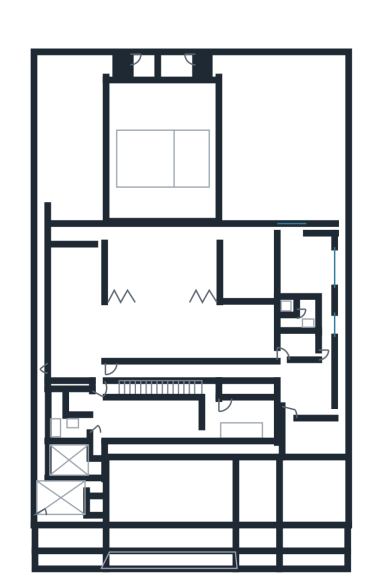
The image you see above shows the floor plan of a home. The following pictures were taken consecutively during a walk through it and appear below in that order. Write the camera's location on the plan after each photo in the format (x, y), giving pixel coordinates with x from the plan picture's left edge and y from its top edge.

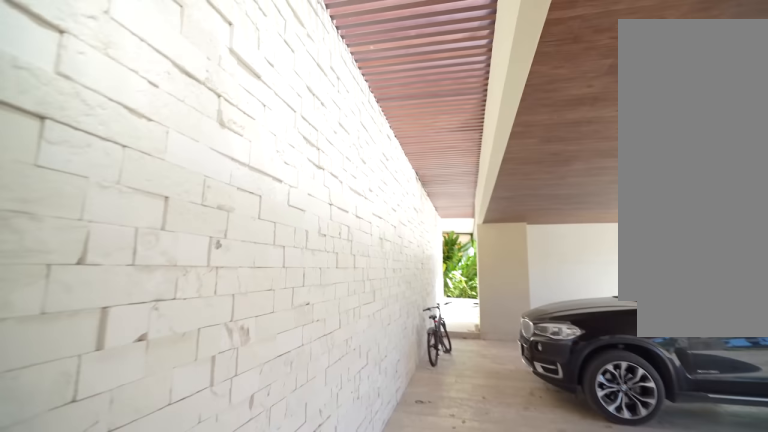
(105, 447)
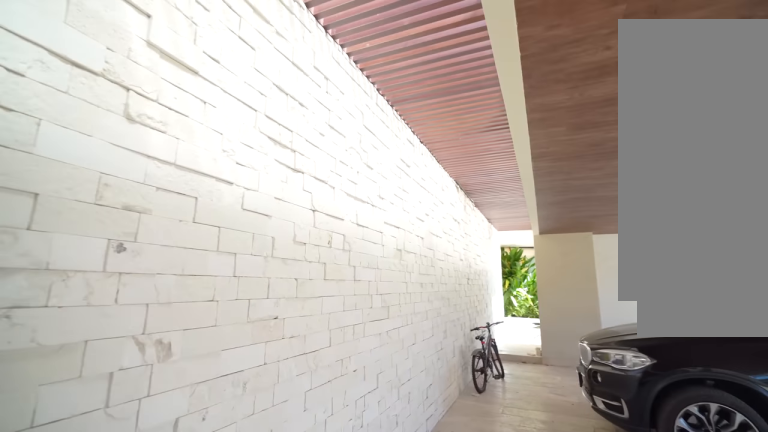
(116, 450)
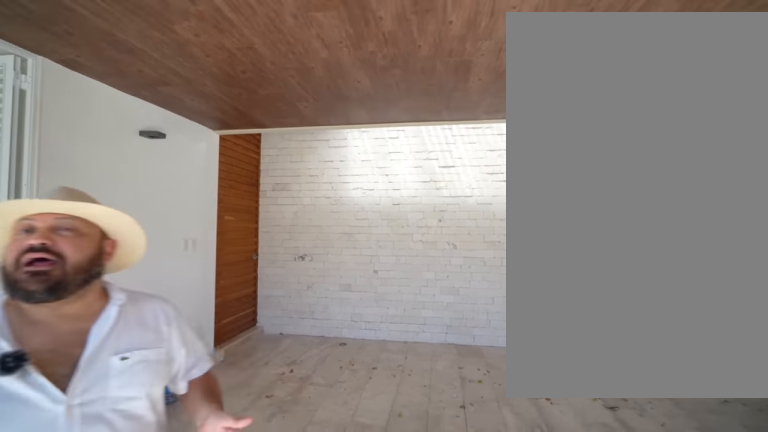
(139, 467)
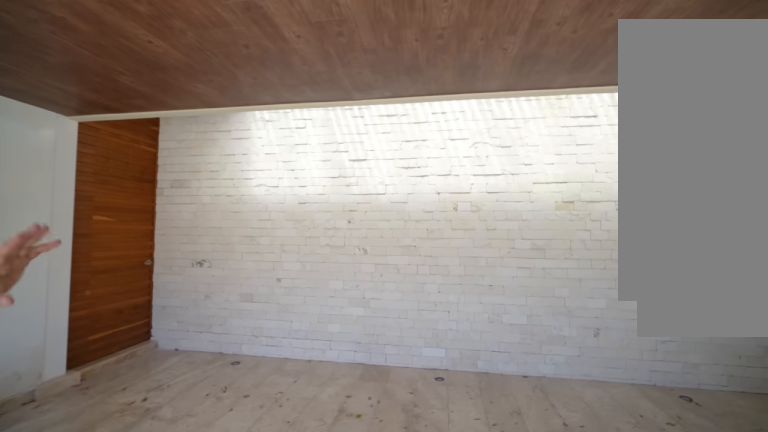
(150, 490)
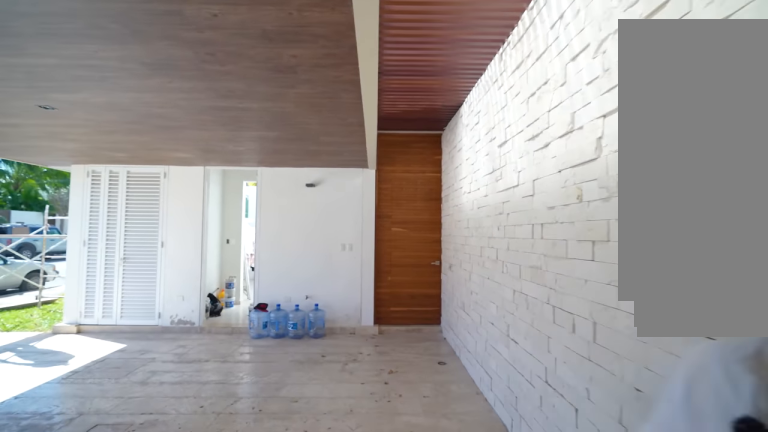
(175, 449)
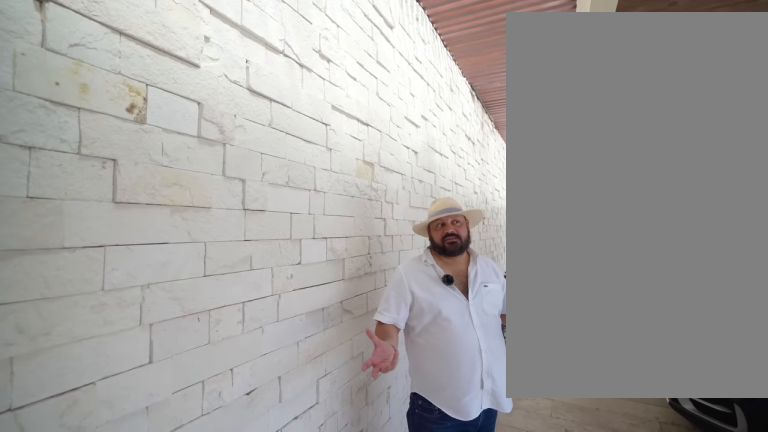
(141, 460)
